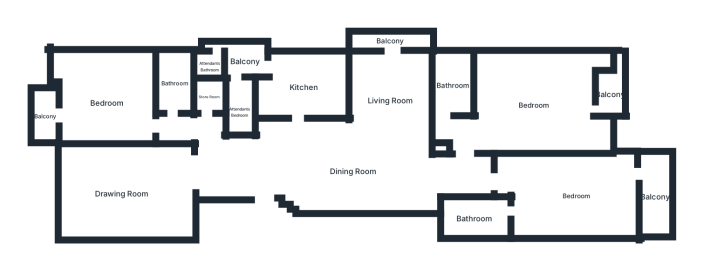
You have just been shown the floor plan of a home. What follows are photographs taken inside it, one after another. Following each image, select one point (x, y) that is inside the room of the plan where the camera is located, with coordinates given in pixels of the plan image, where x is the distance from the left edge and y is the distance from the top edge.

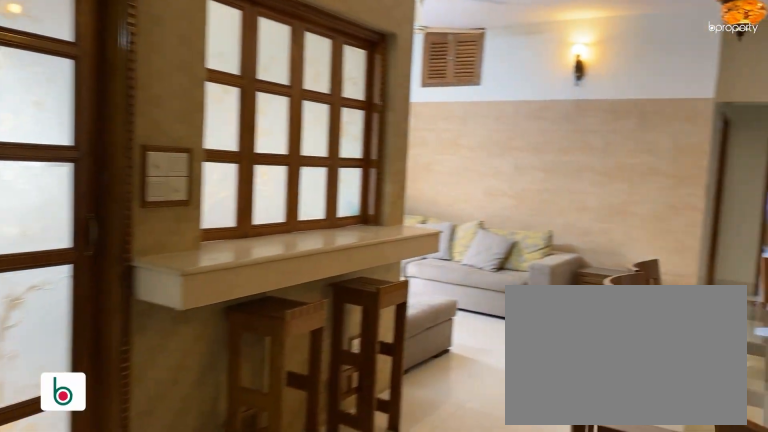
(353, 172)
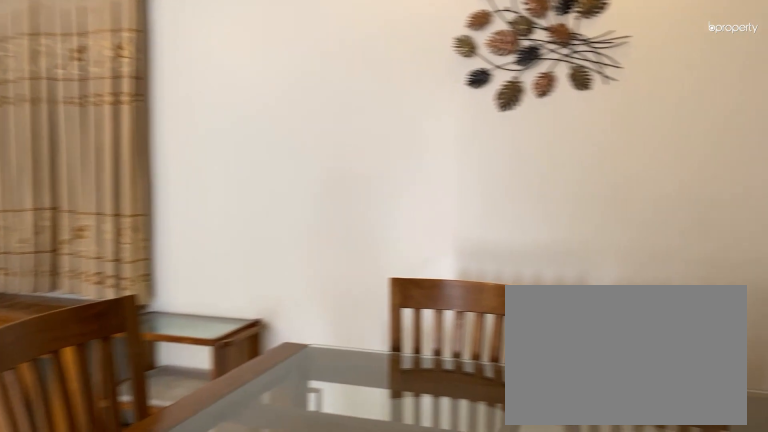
(353, 172)
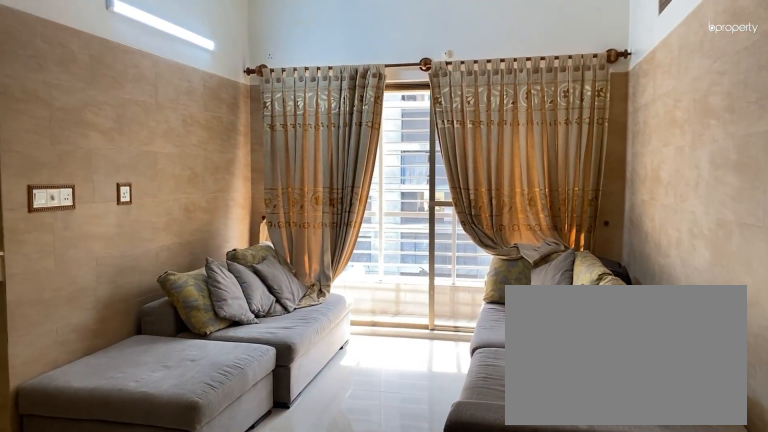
(389, 101)
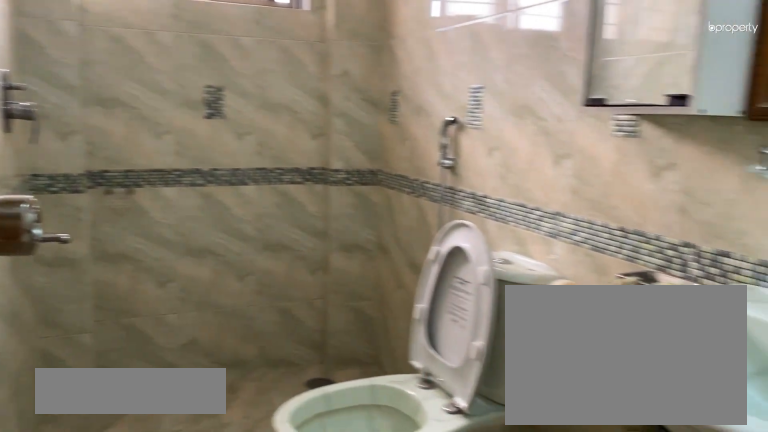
(175, 84)
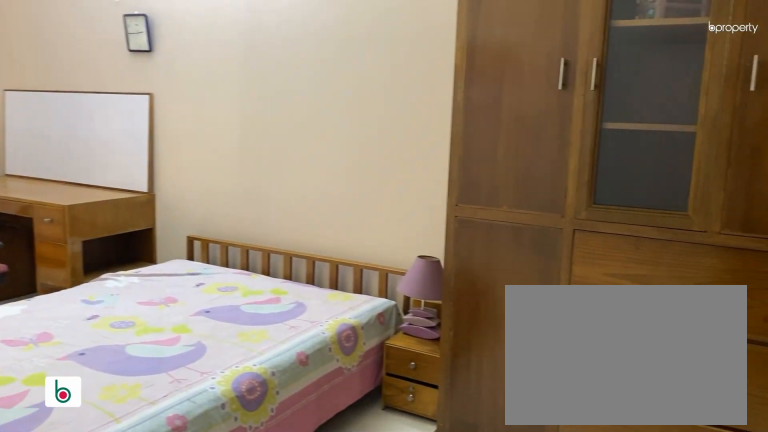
(576, 196)
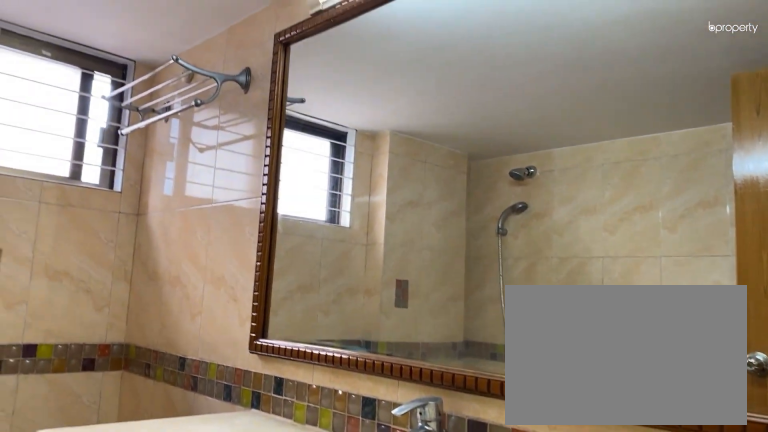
(453, 85)
